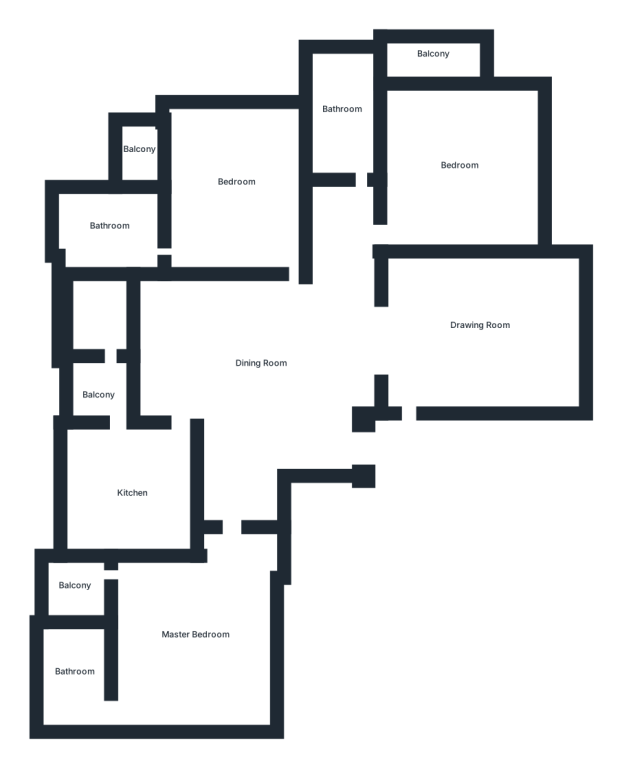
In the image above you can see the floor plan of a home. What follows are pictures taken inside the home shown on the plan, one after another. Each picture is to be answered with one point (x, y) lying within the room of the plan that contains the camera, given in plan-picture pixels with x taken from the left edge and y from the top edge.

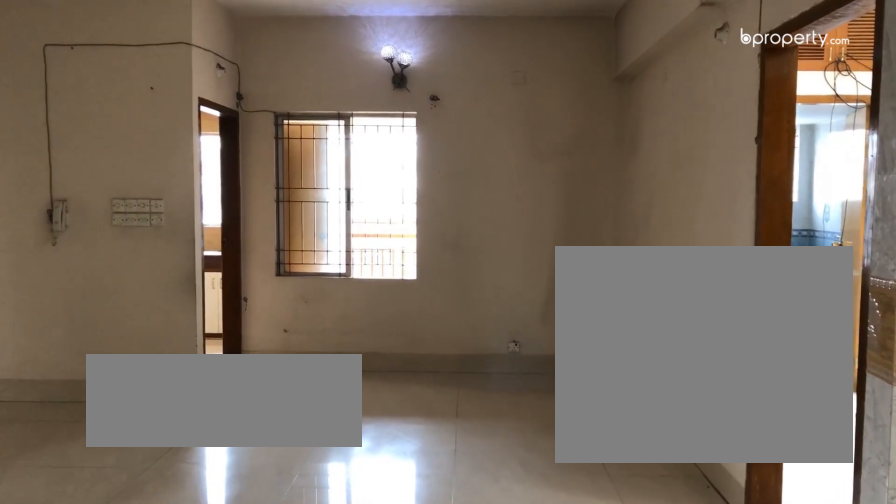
(267, 364)
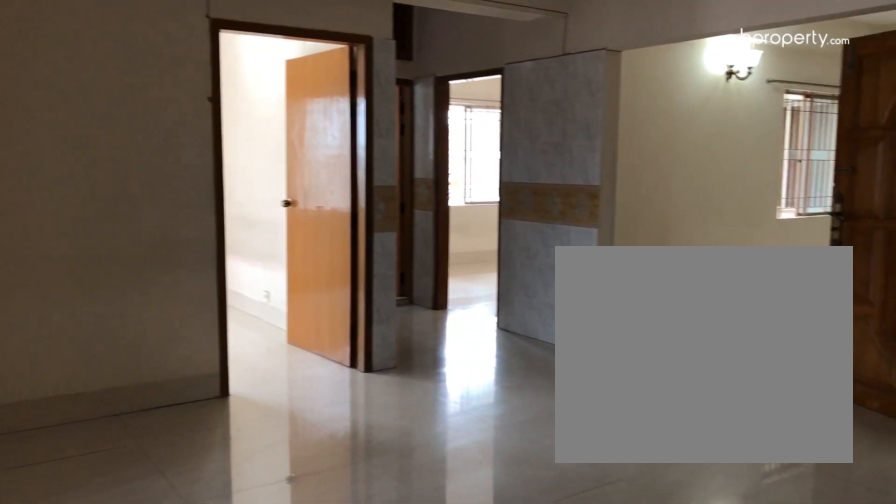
(267, 363)
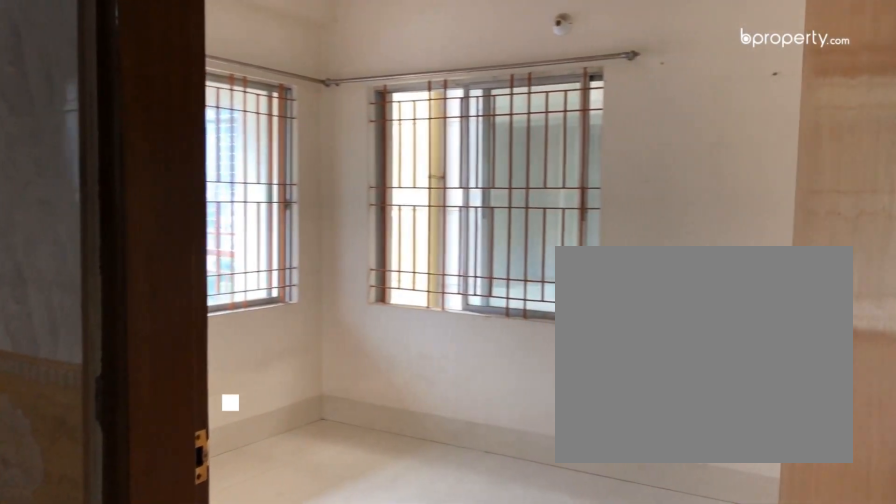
(459, 170)
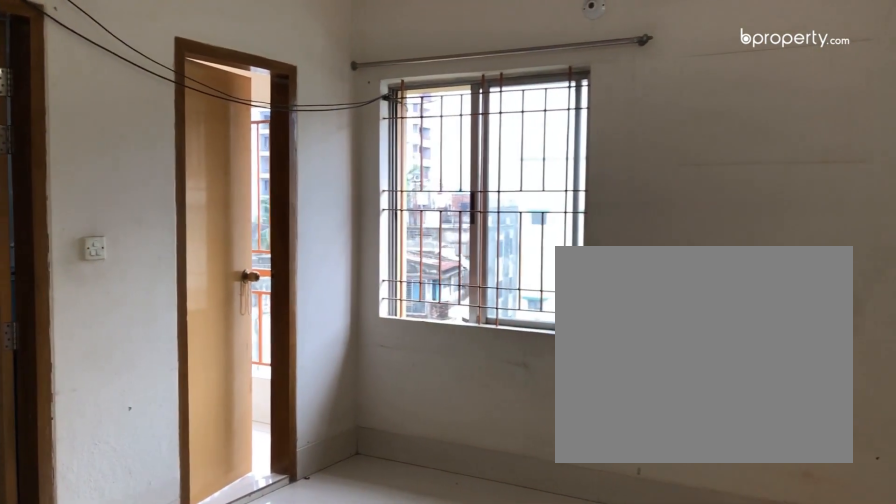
(238, 194)
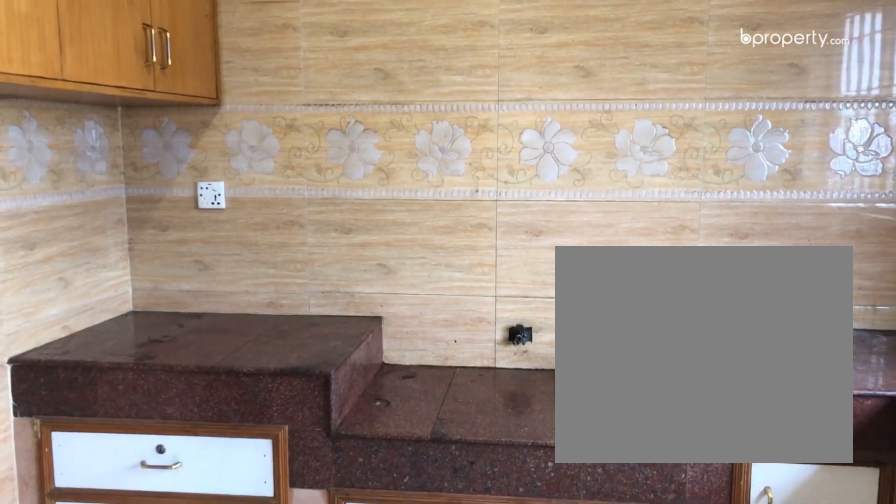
(128, 496)
